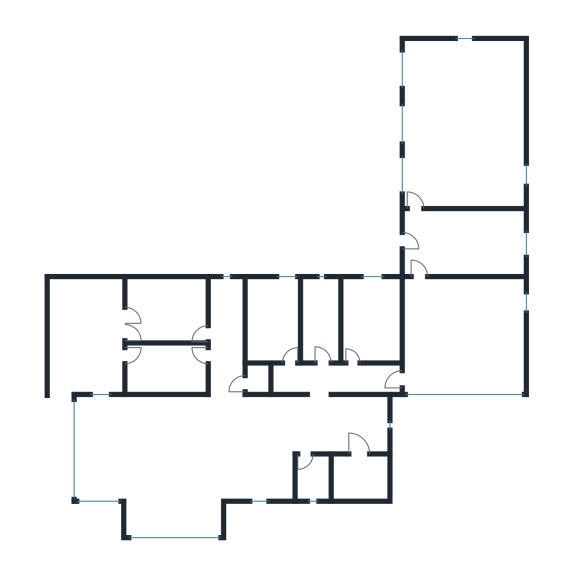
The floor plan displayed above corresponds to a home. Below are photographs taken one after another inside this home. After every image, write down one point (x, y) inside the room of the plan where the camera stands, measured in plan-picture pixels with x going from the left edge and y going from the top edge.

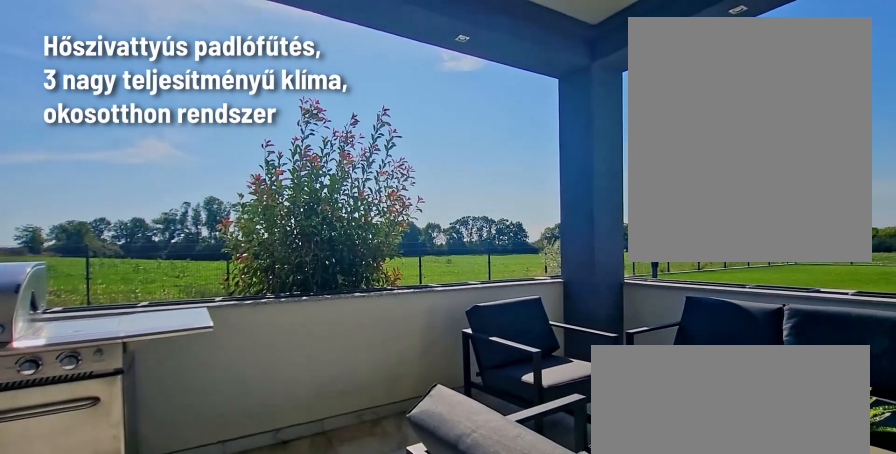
(87, 337)
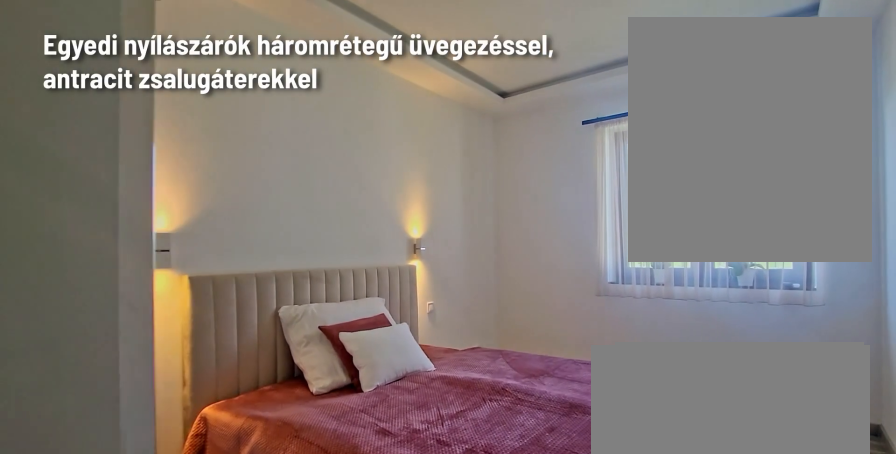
(276, 322)
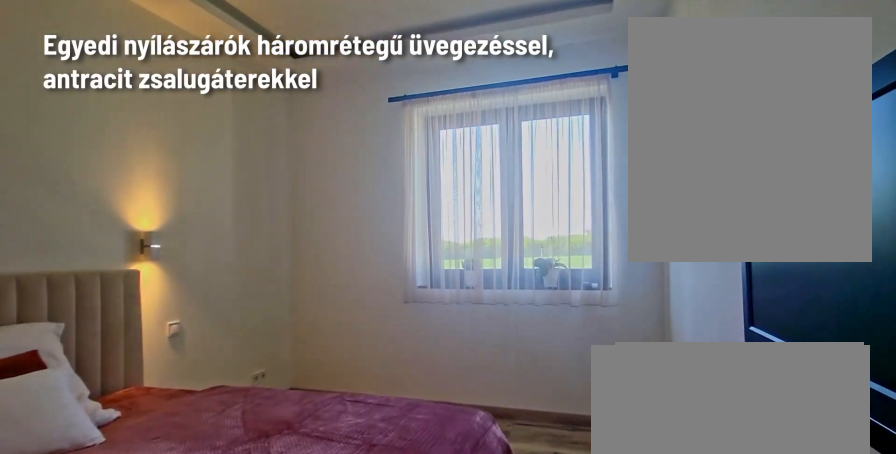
(275, 322)
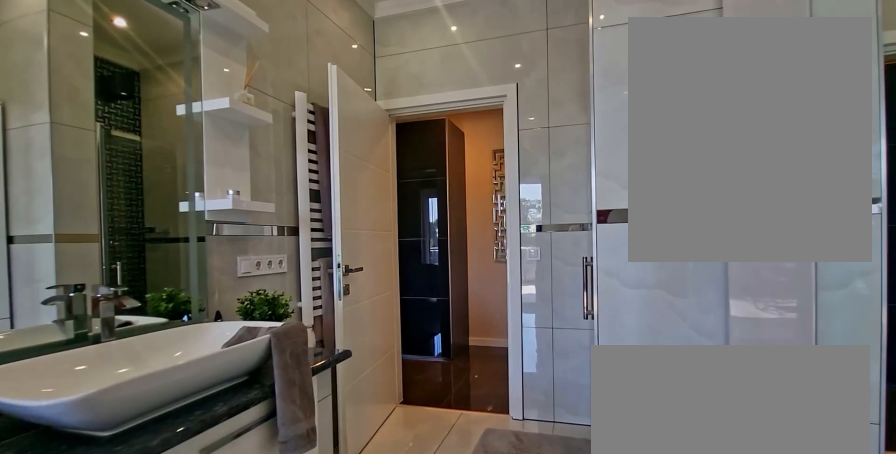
(168, 368)
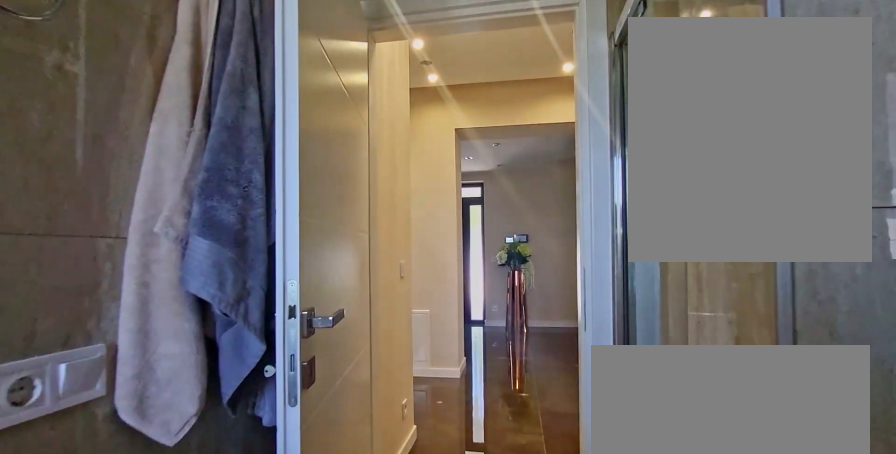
(321, 322)
